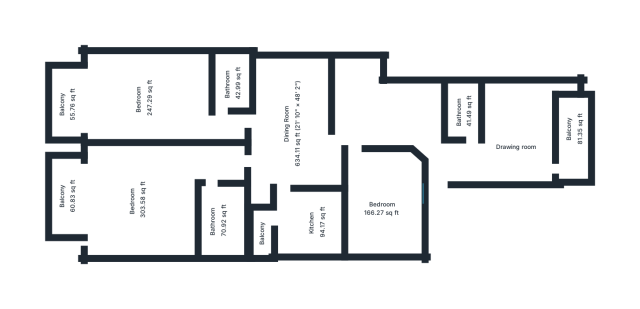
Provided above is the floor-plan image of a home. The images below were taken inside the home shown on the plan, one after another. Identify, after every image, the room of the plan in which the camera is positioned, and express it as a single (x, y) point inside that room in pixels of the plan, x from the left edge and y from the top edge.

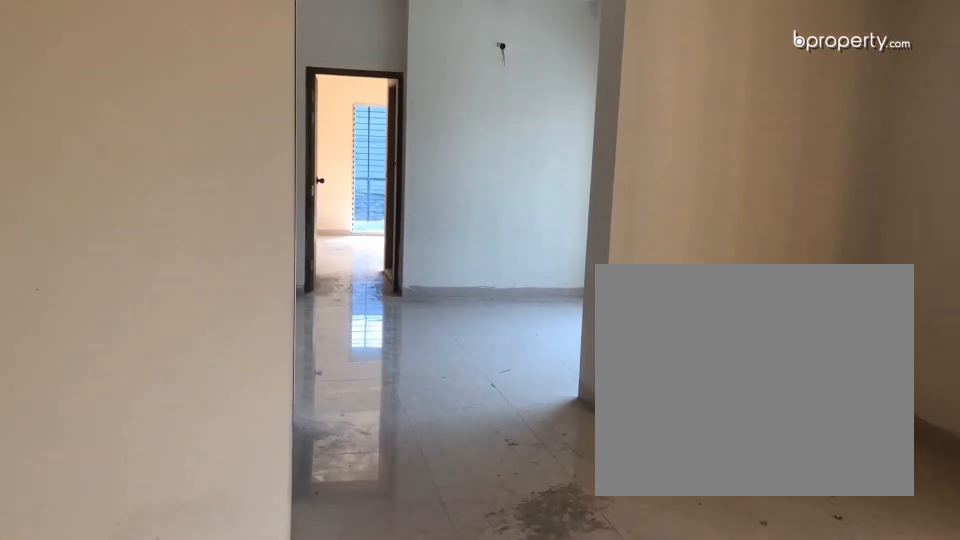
(391, 111)
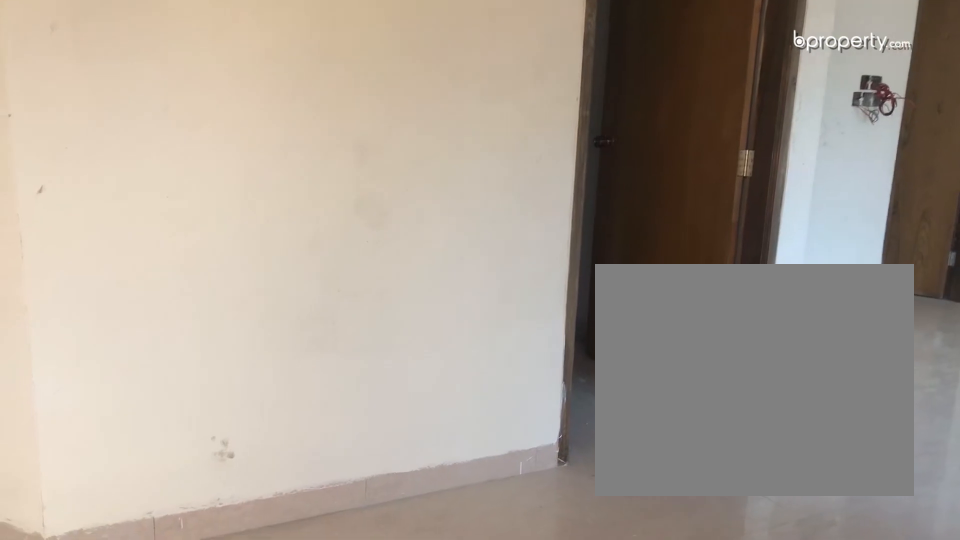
(289, 124)
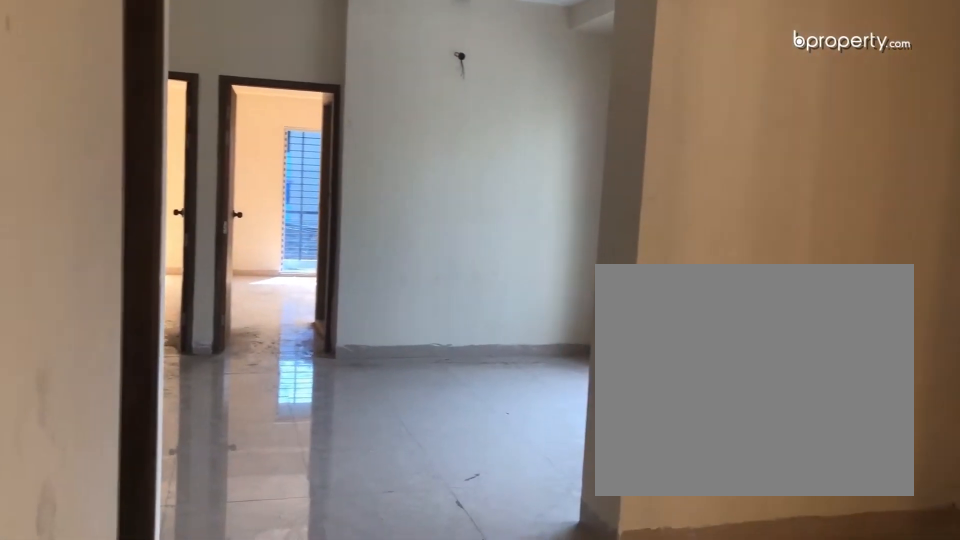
(289, 124)
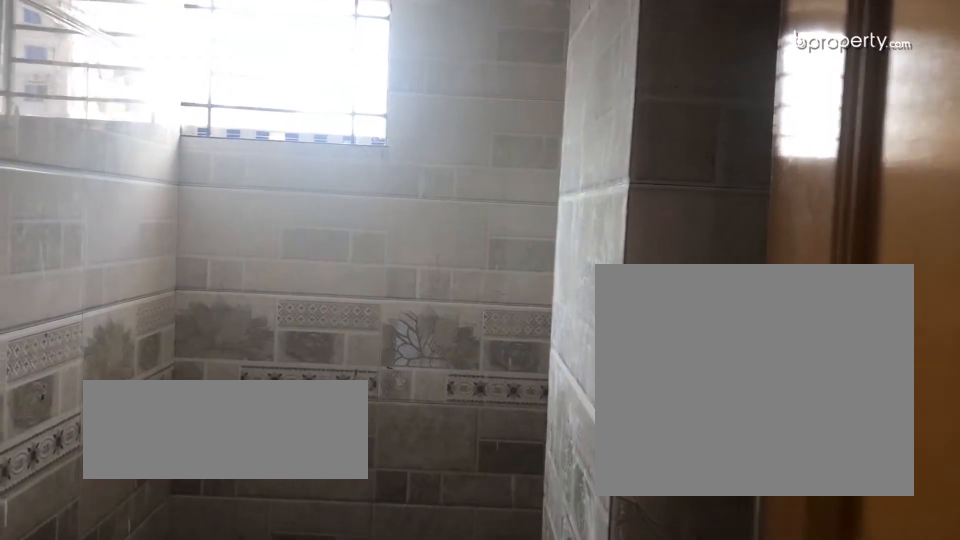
(465, 111)
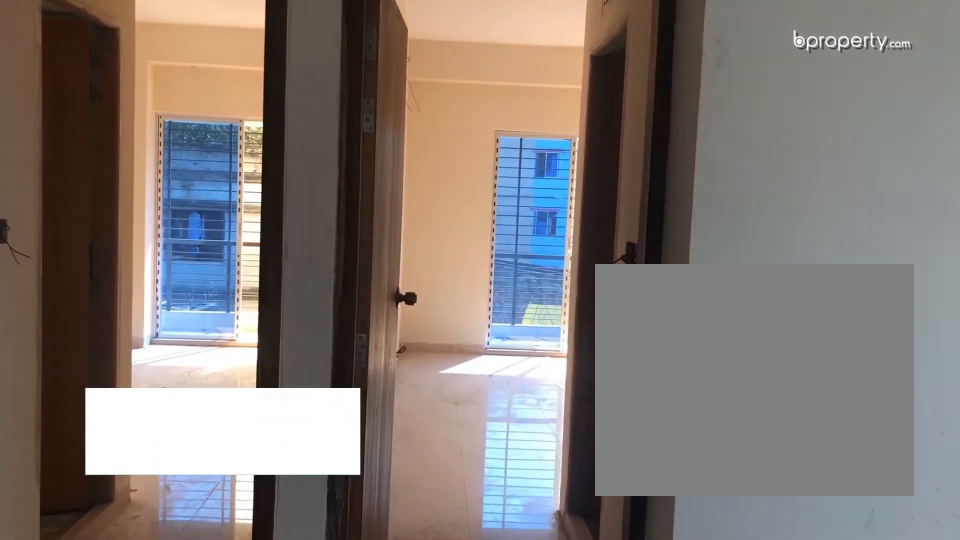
(272, 120)
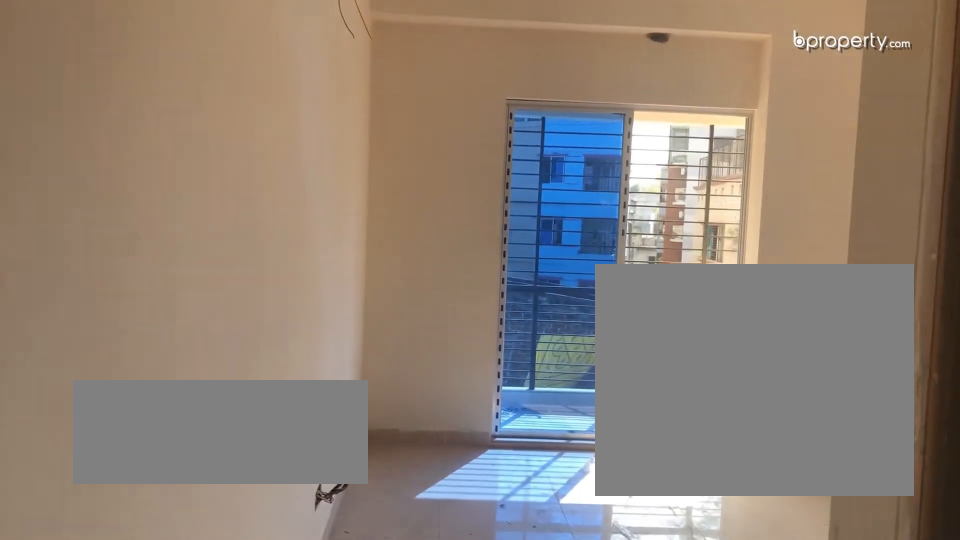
(142, 103)
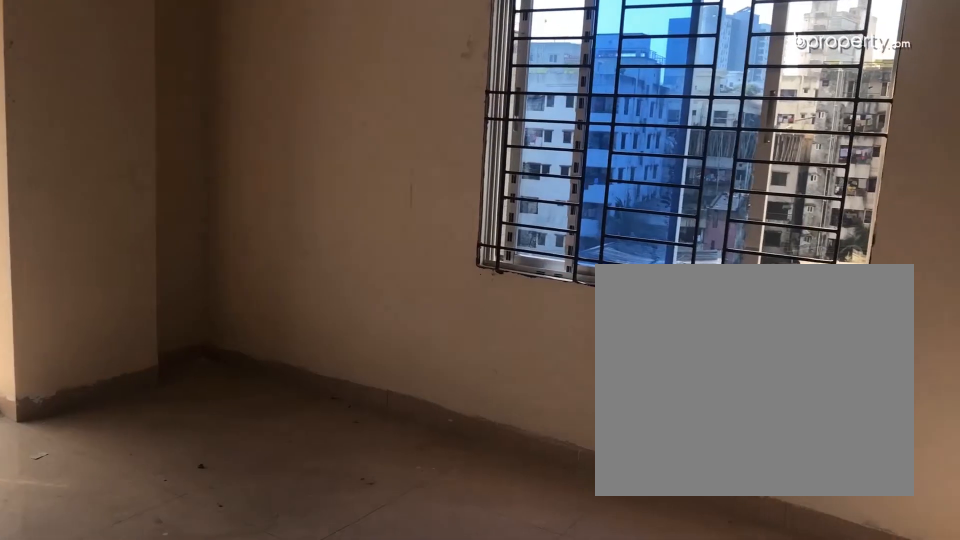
(142, 103)
